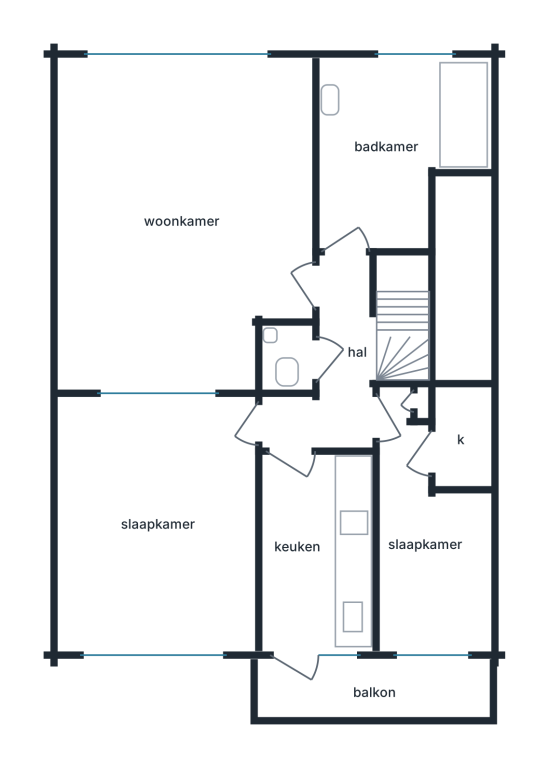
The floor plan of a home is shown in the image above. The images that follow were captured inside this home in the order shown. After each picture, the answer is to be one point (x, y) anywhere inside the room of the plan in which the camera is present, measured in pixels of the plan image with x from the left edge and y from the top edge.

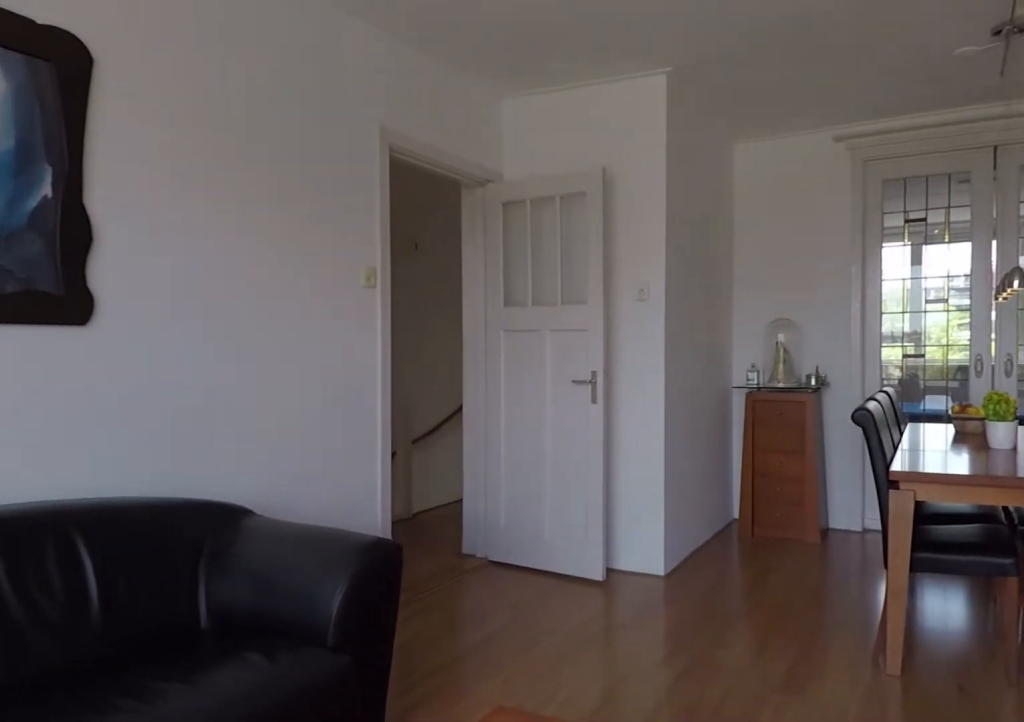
(182, 219)
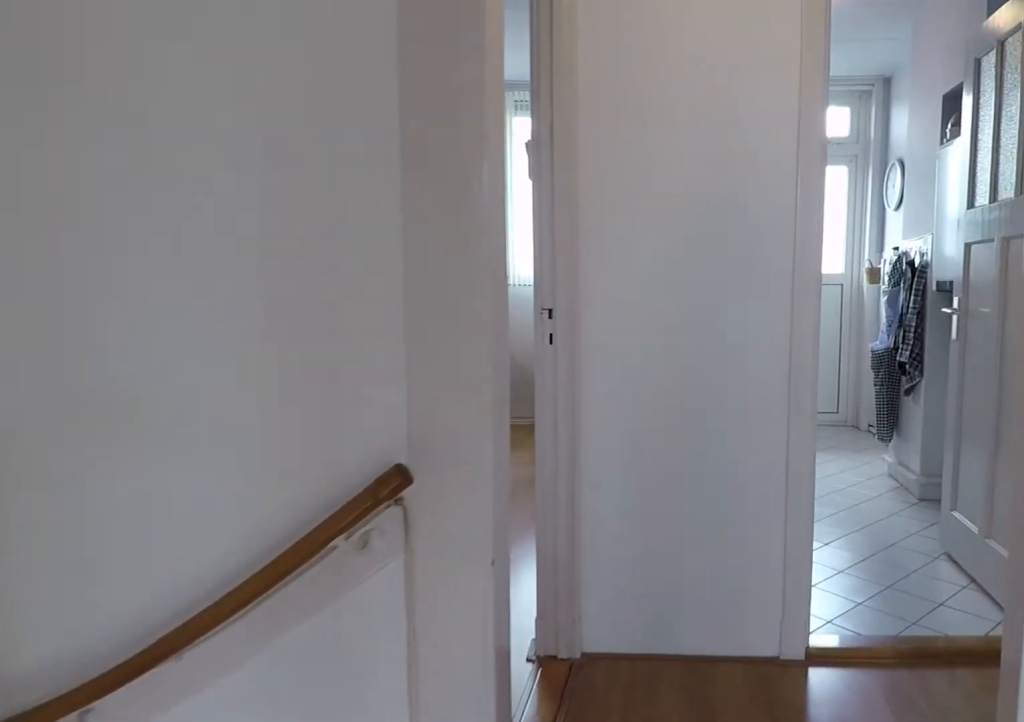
(334, 364)
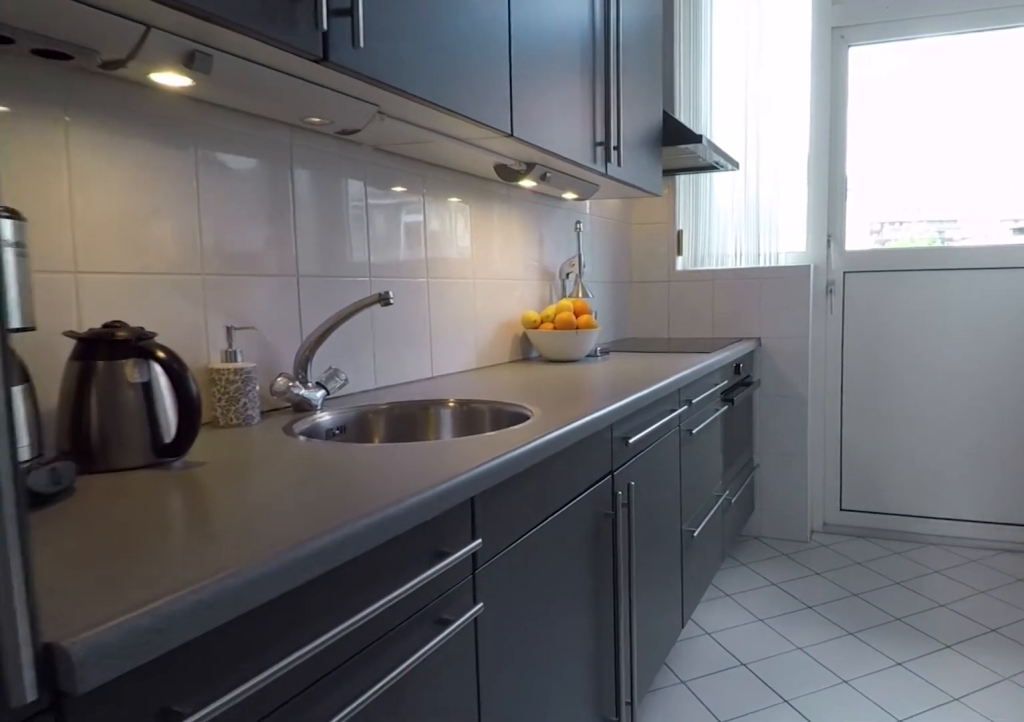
(316, 549)
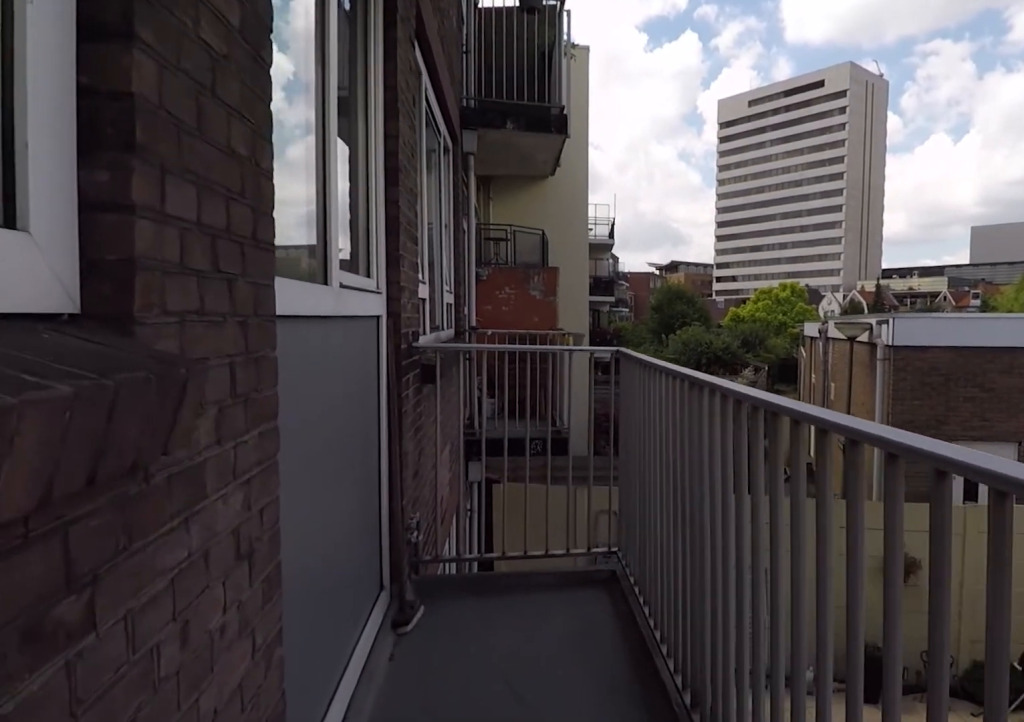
(374, 689)
